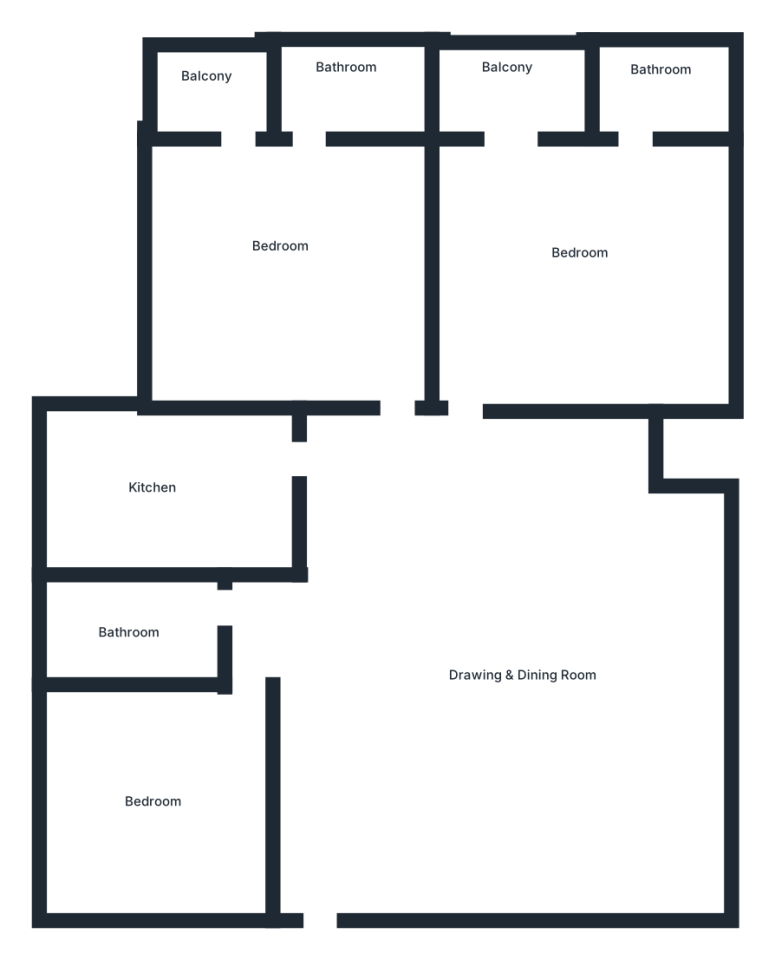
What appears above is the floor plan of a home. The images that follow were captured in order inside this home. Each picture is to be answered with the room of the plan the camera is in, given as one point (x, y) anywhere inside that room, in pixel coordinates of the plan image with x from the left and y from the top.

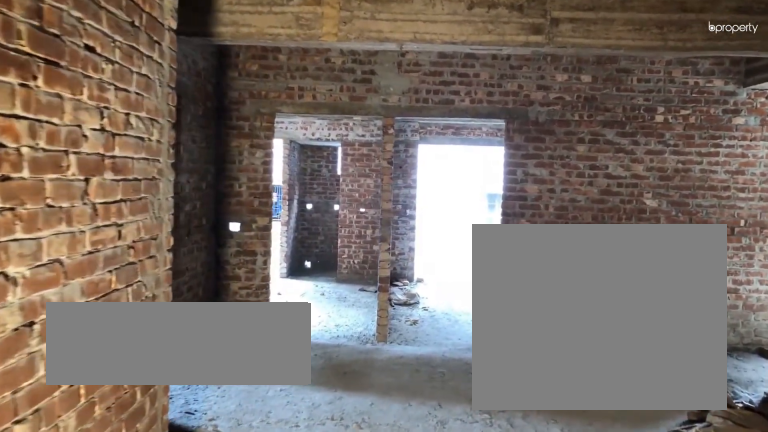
(324, 834)
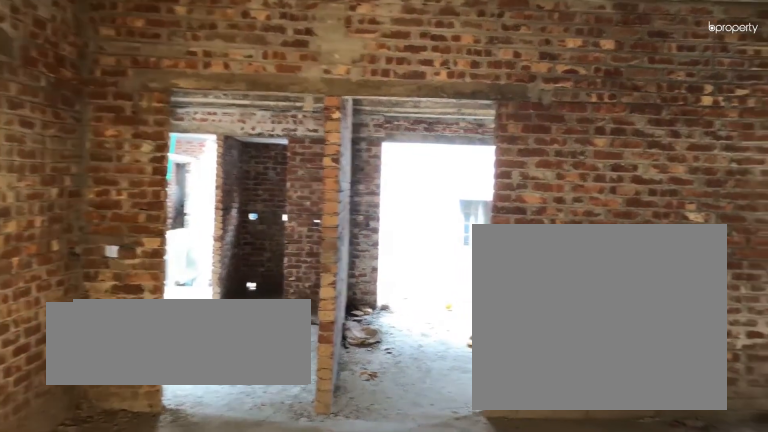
(458, 658)
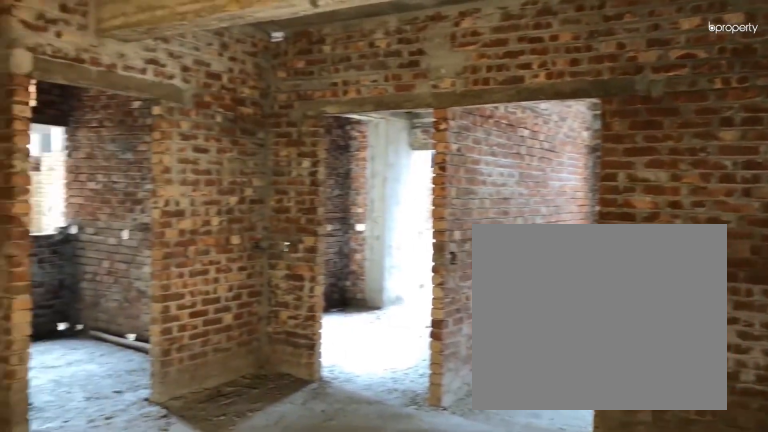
(523, 672)
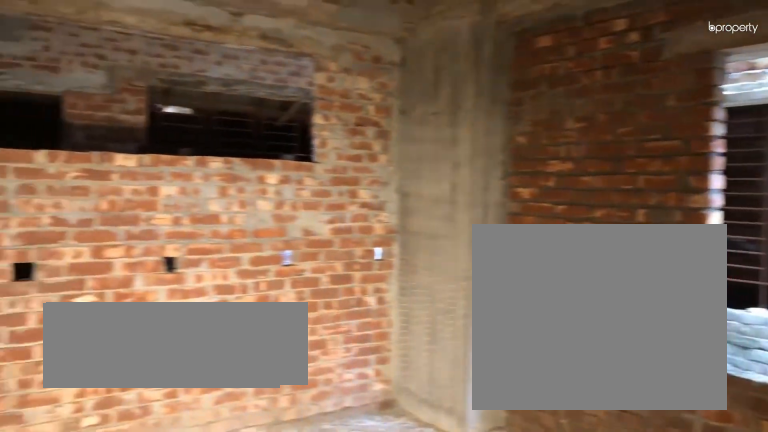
(135, 801)
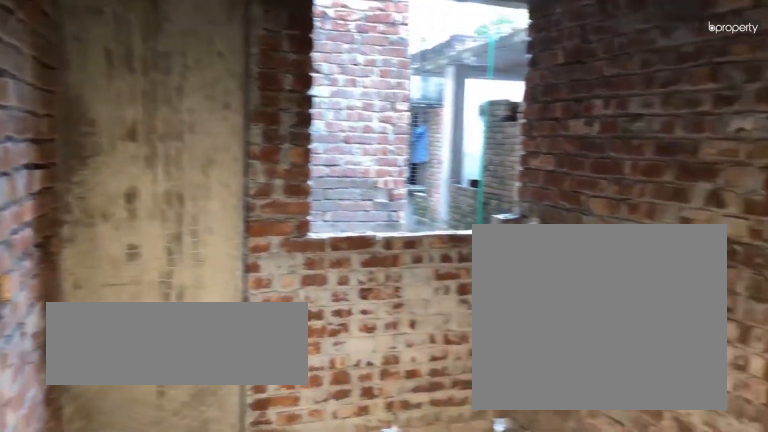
(173, 481)
